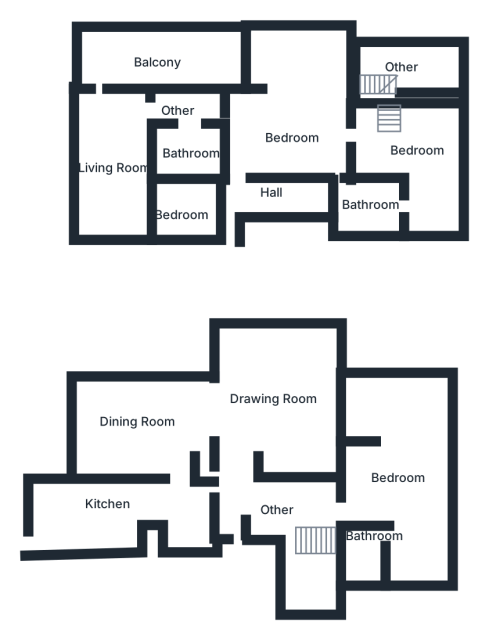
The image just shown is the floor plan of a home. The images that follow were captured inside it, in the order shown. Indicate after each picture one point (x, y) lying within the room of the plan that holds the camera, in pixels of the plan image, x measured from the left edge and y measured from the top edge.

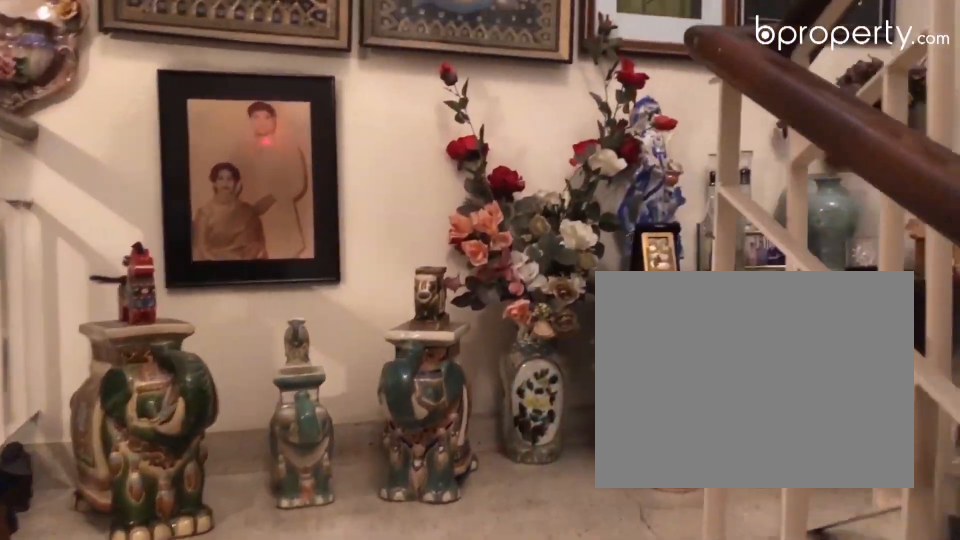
(257, 192)
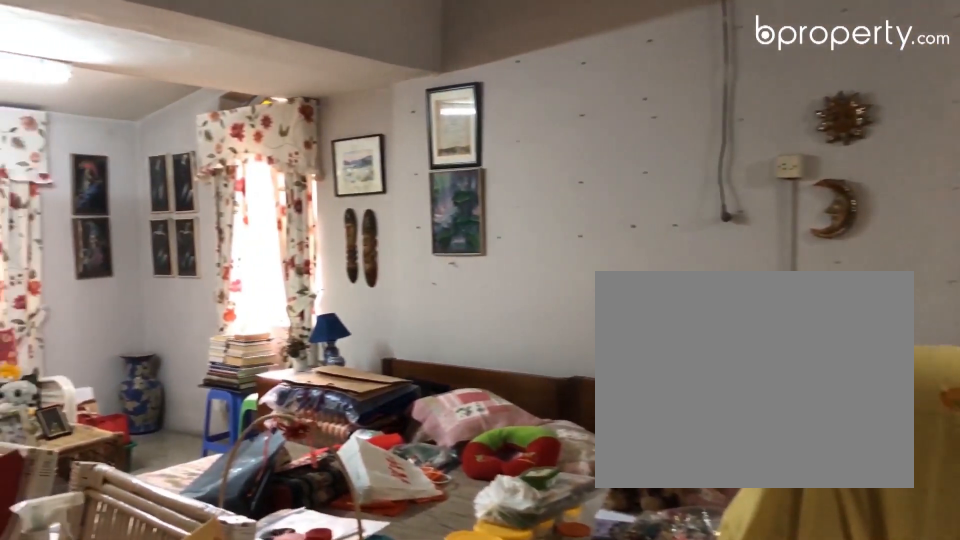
(307, 111)
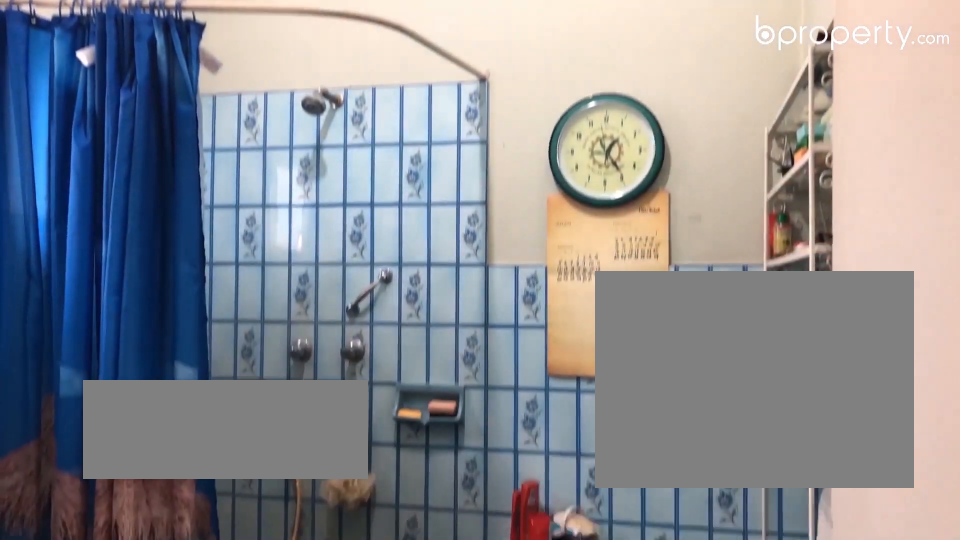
(372, 200)
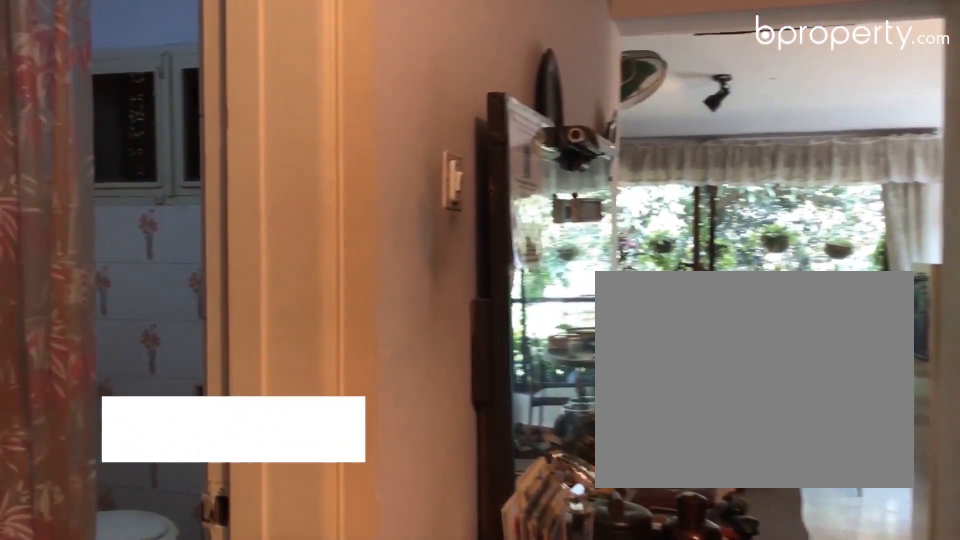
(206, 120)
